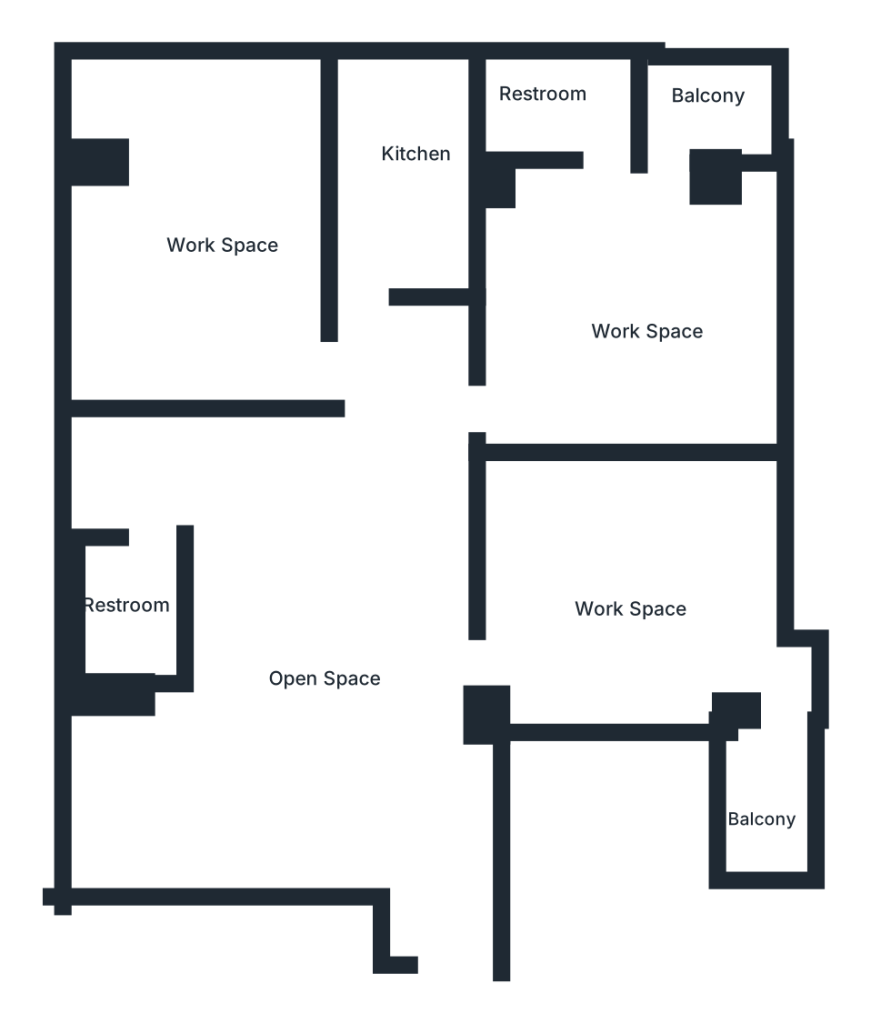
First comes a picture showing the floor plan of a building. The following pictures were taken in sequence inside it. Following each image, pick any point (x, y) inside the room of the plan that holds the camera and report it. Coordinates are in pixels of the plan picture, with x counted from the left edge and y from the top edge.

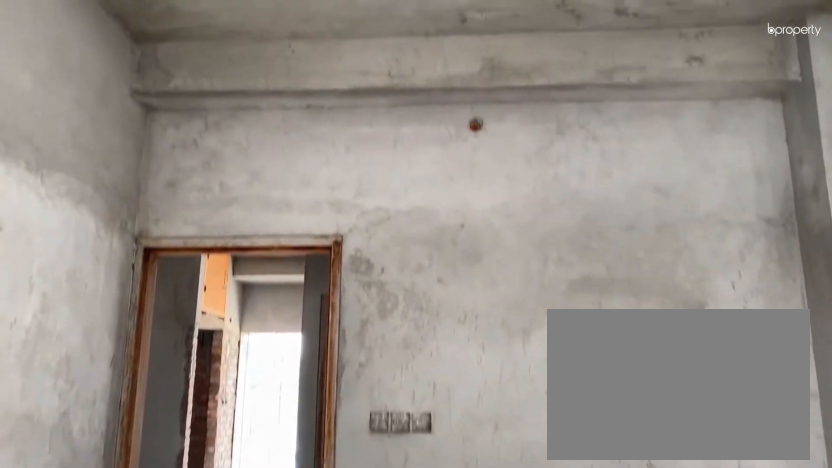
(632, 230)
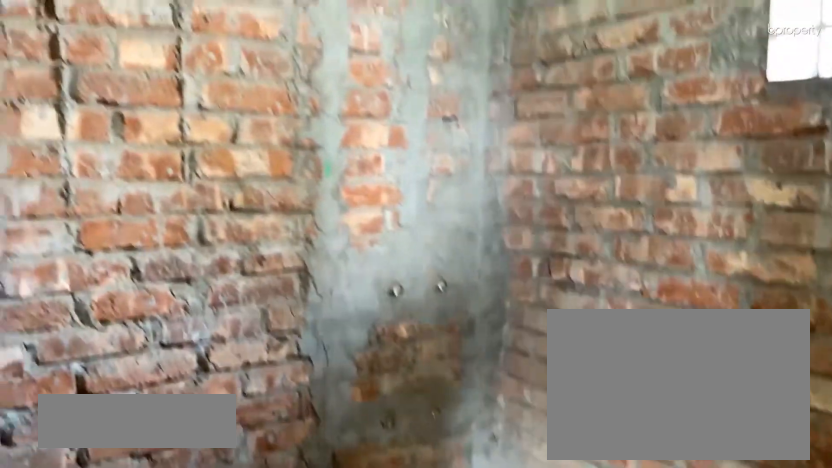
(572, 103)
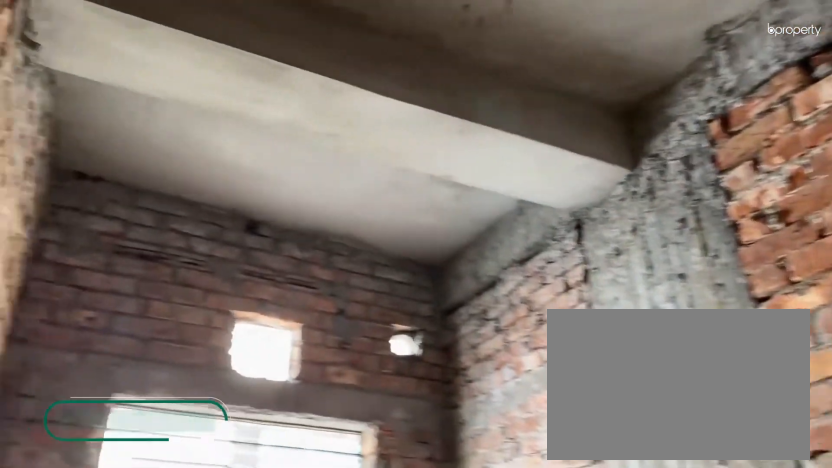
(408, 153)
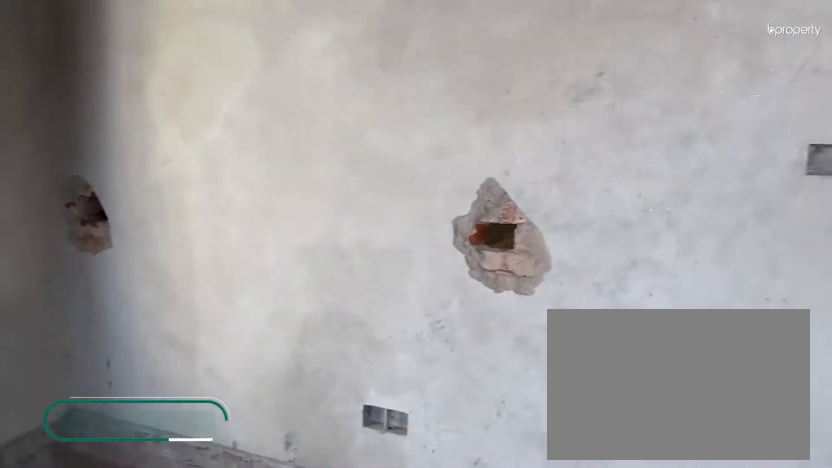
(211, 192)
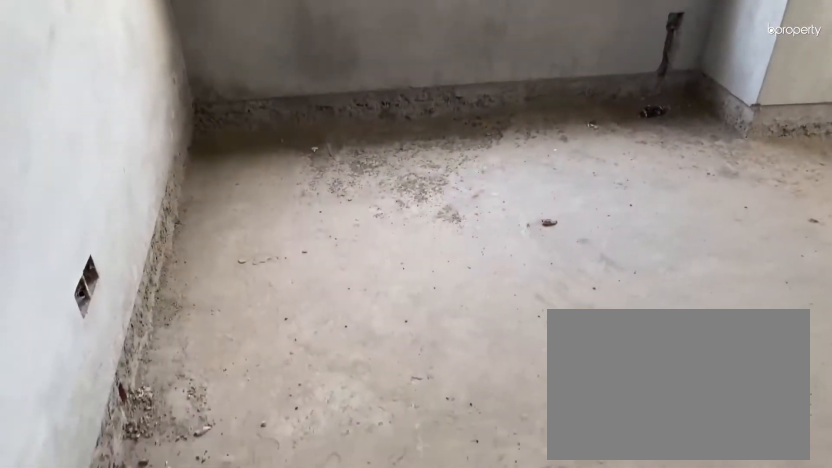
(211, 192)
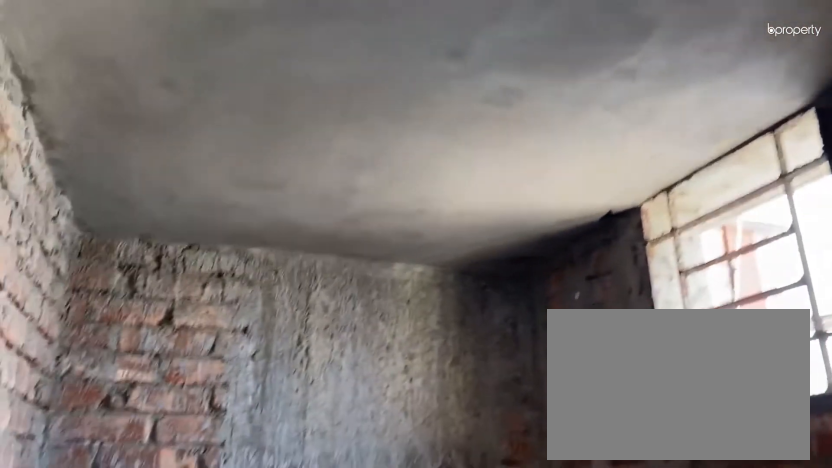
(124, 611)
